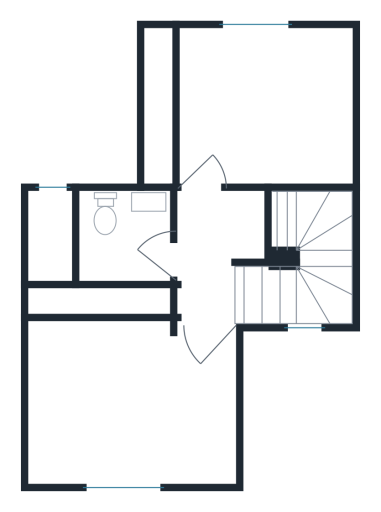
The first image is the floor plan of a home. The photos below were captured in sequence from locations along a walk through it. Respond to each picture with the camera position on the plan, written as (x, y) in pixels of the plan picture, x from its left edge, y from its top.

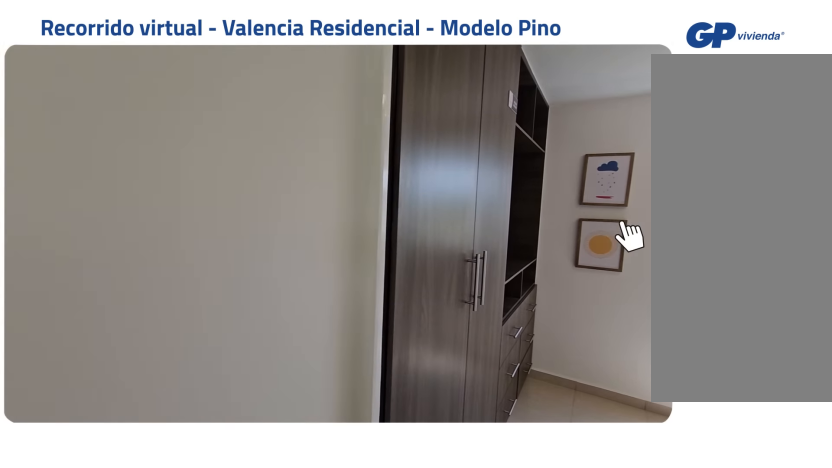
(200, 183)
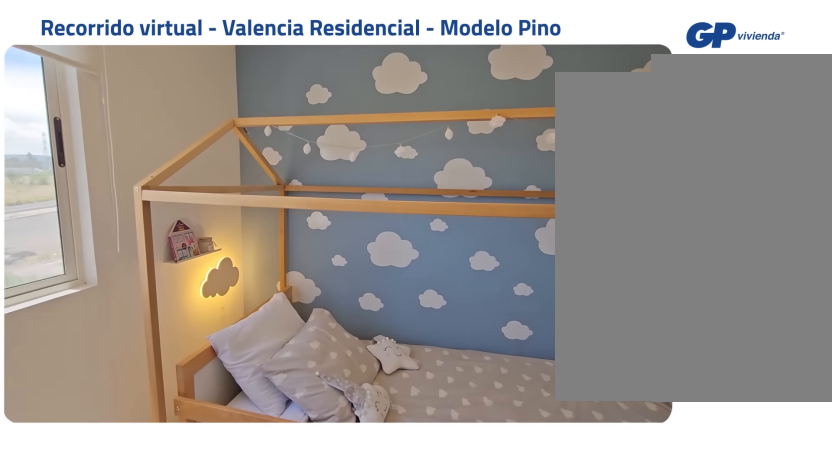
(202, 57)
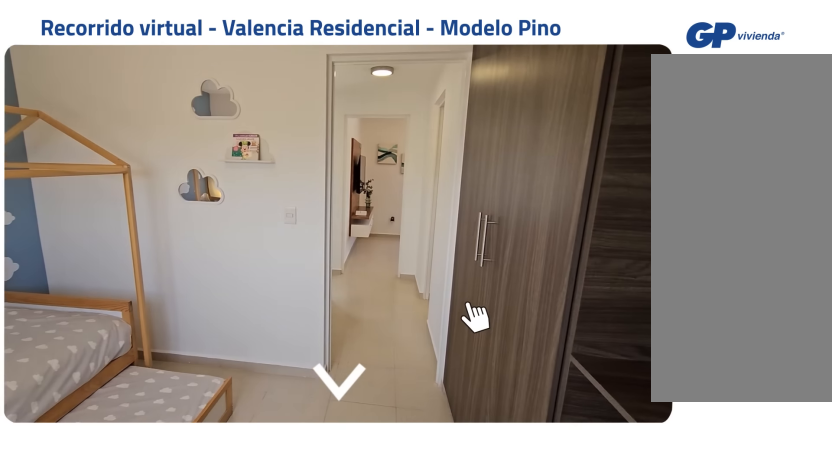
(201, 59)
